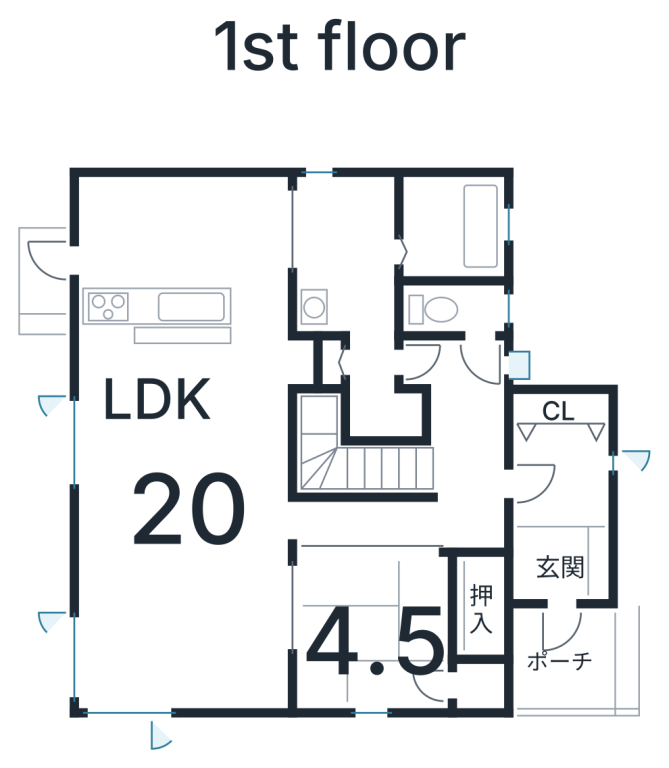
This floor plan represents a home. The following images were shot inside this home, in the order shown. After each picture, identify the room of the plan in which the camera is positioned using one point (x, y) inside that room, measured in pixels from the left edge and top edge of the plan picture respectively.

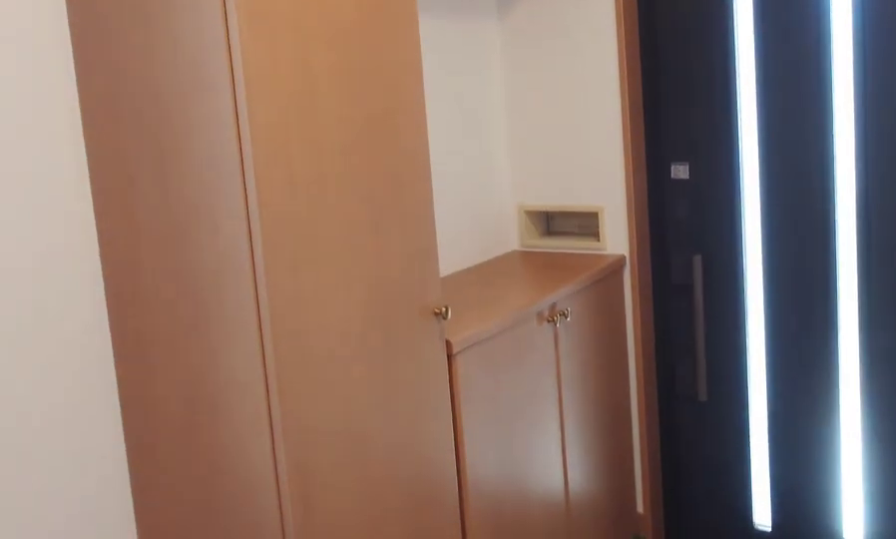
(566, 574)
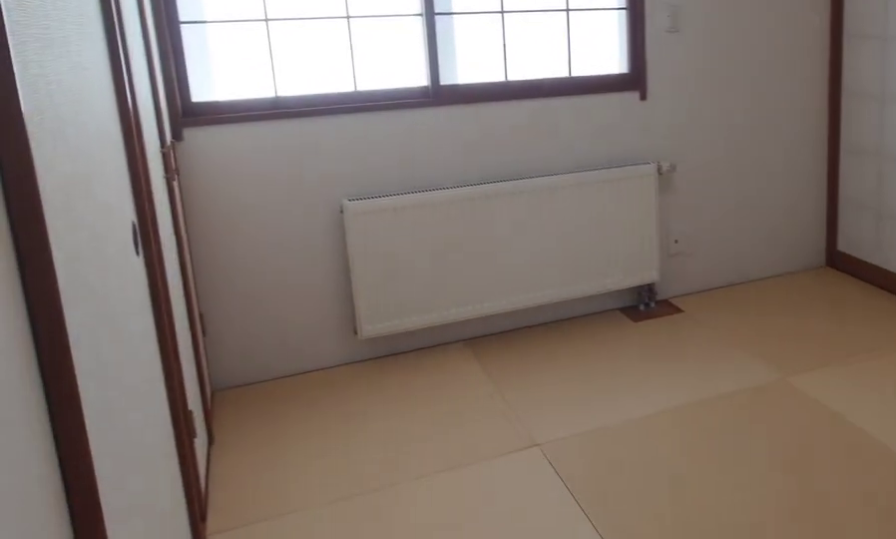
(376, 665)
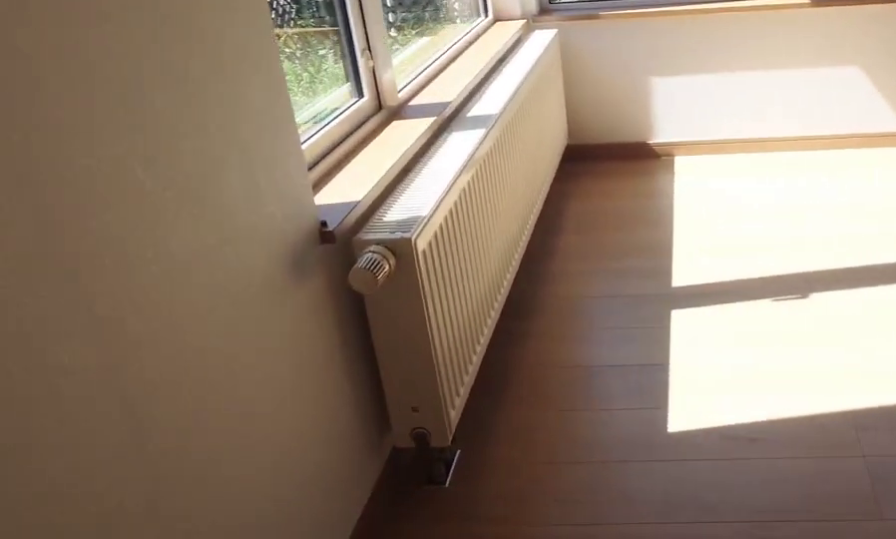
(189, 558)
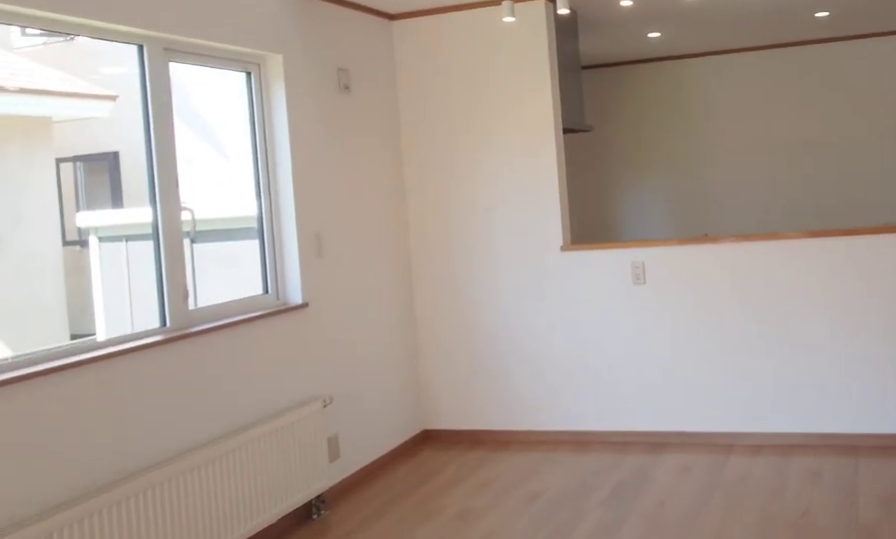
(189, 558)
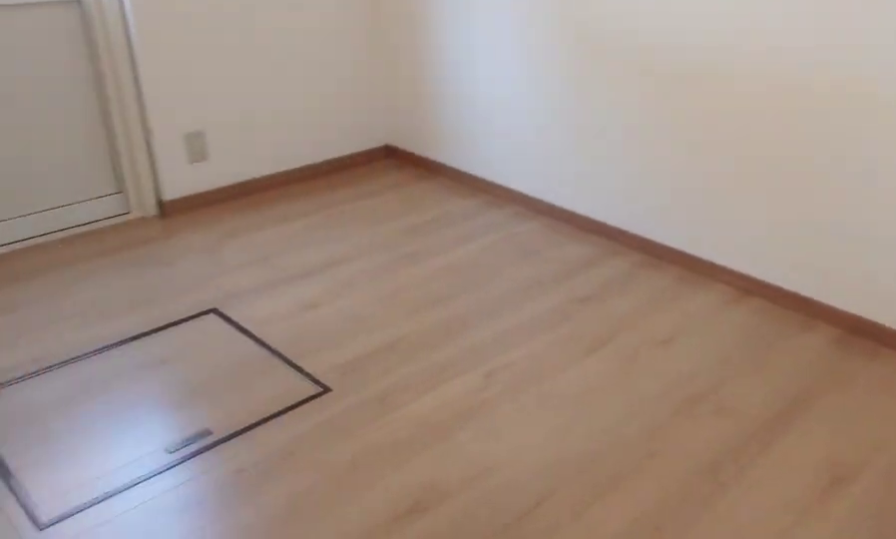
(189, 278)
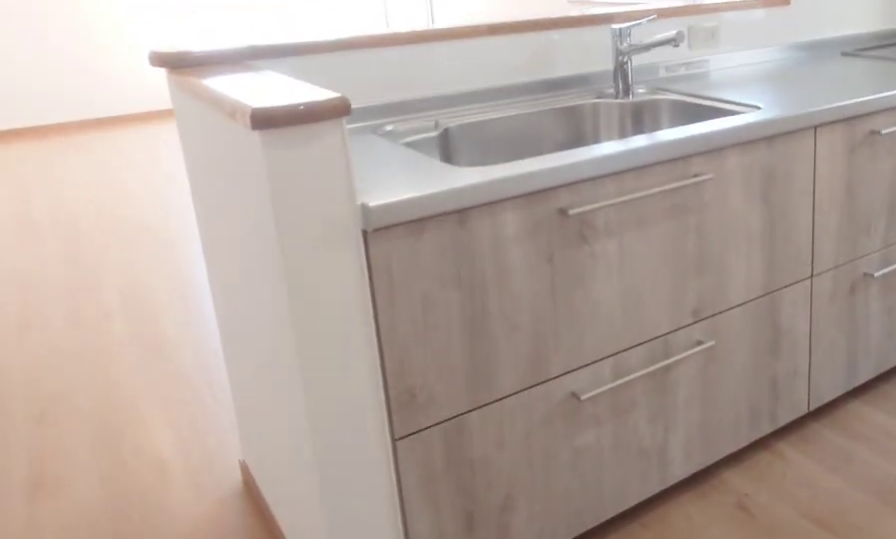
(189, 278)
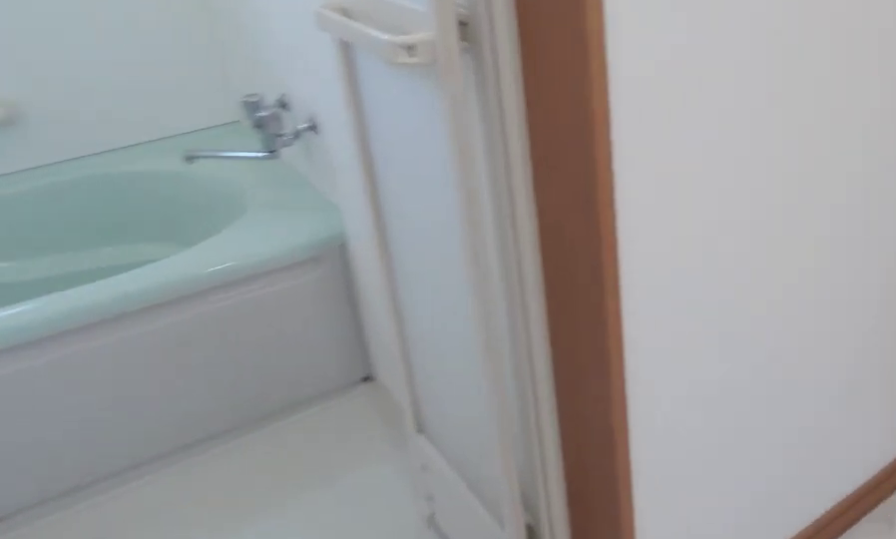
(343, 257)
